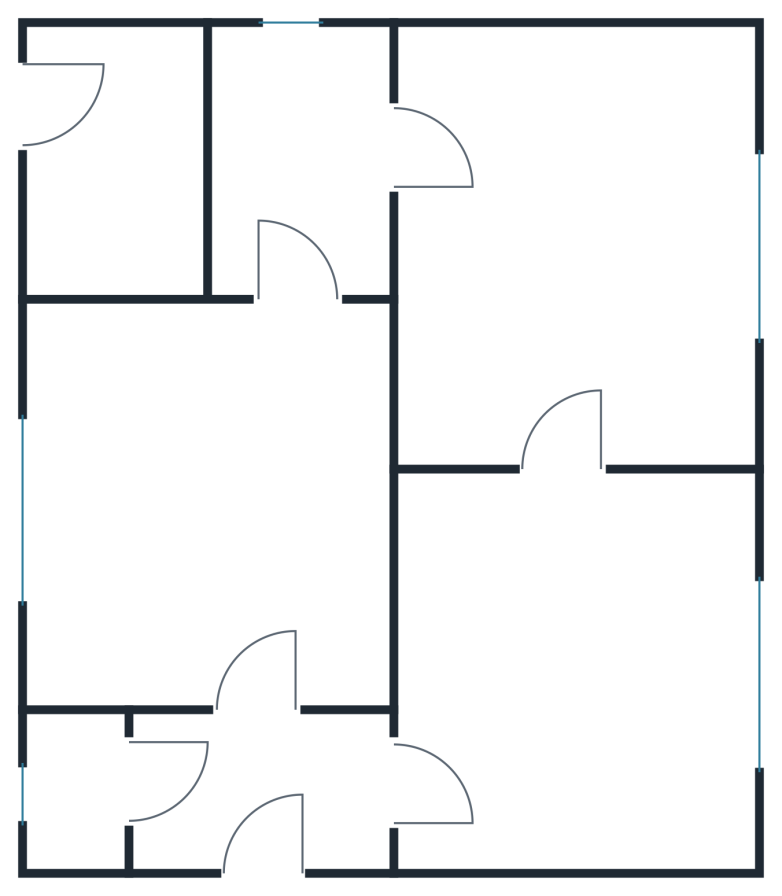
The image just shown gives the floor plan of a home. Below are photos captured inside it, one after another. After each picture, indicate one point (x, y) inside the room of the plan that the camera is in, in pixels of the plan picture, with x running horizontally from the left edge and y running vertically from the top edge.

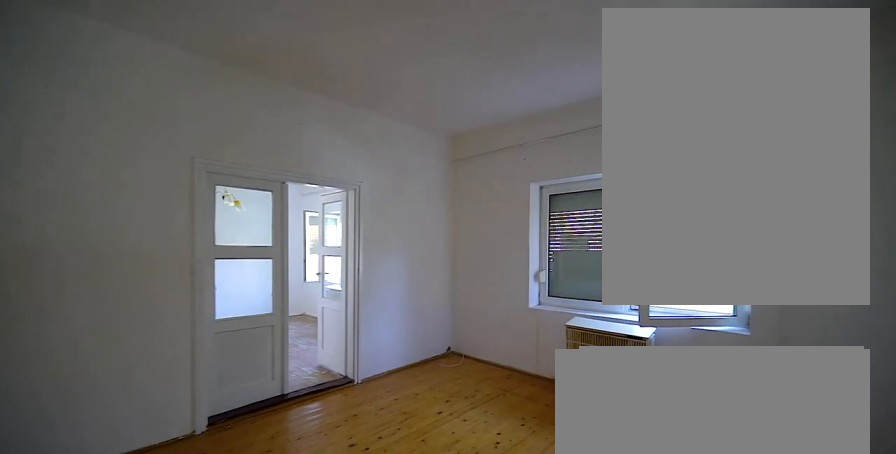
(582, 675)
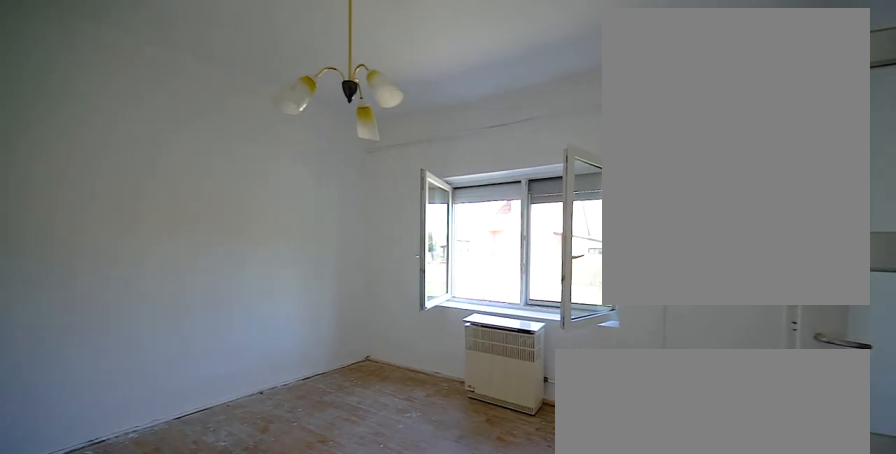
(590, 264)
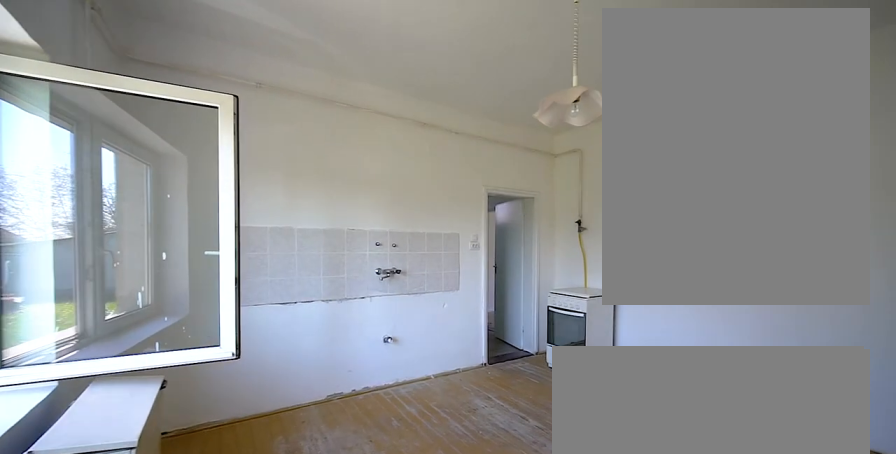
(209, 519)
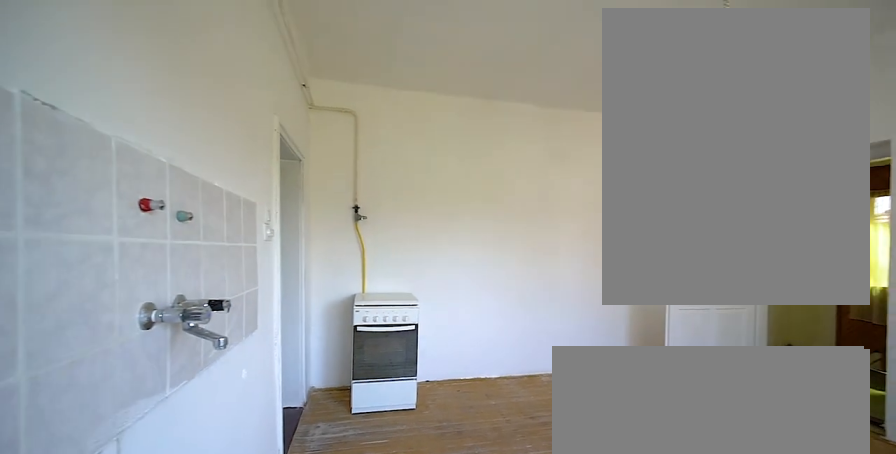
(209, 519)
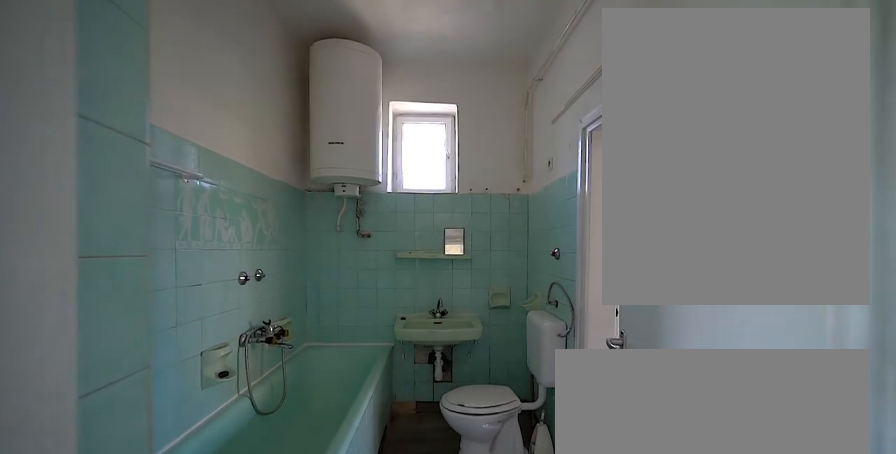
(293, 169)
